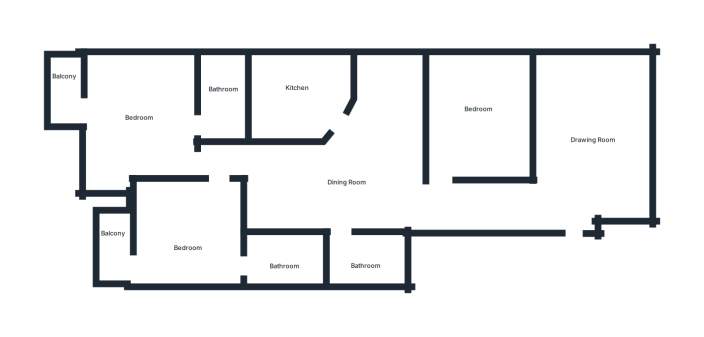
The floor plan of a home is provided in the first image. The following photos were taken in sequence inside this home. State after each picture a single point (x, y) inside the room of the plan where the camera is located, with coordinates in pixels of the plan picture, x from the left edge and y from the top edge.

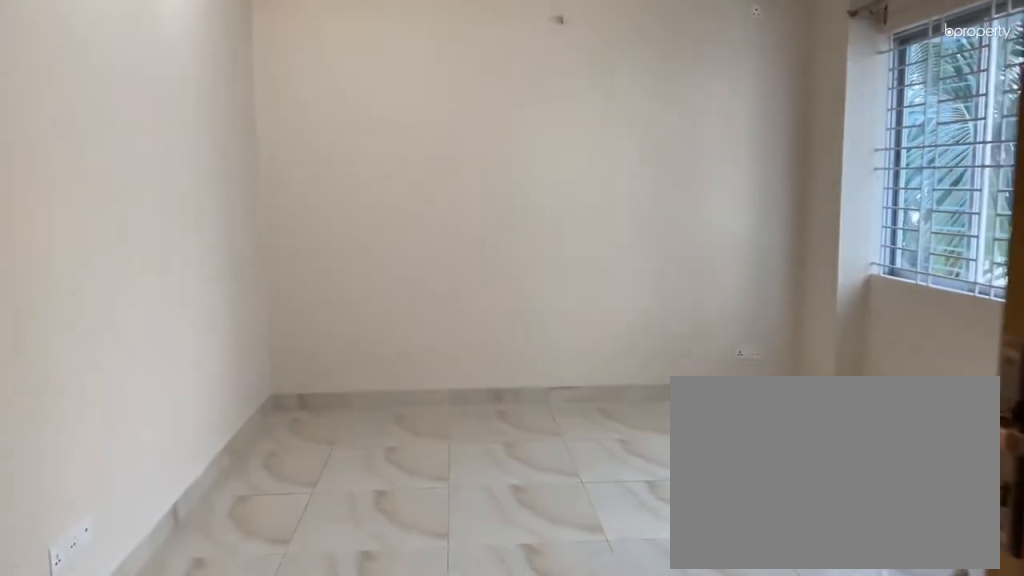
(593, 140)
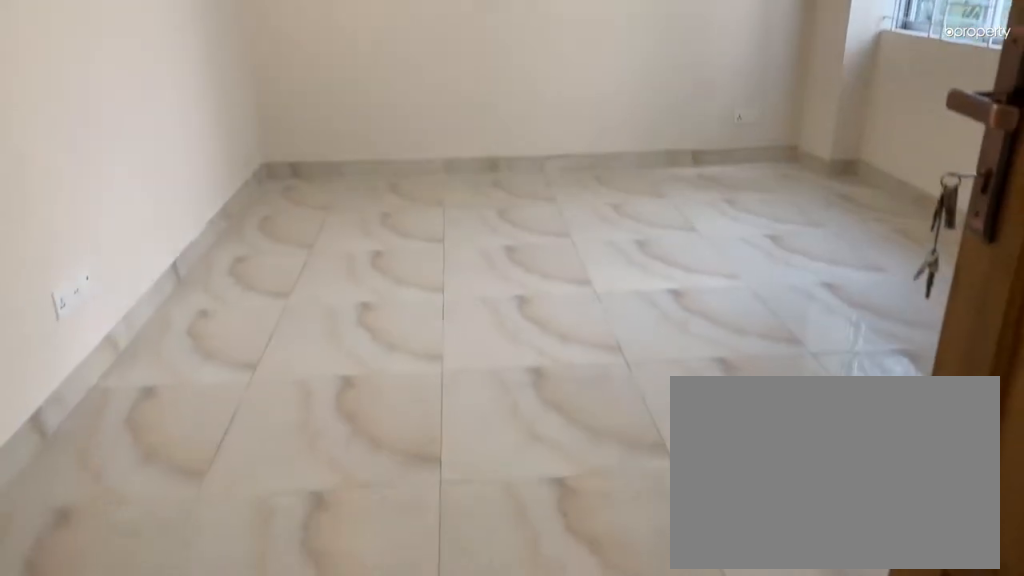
(593, 140)
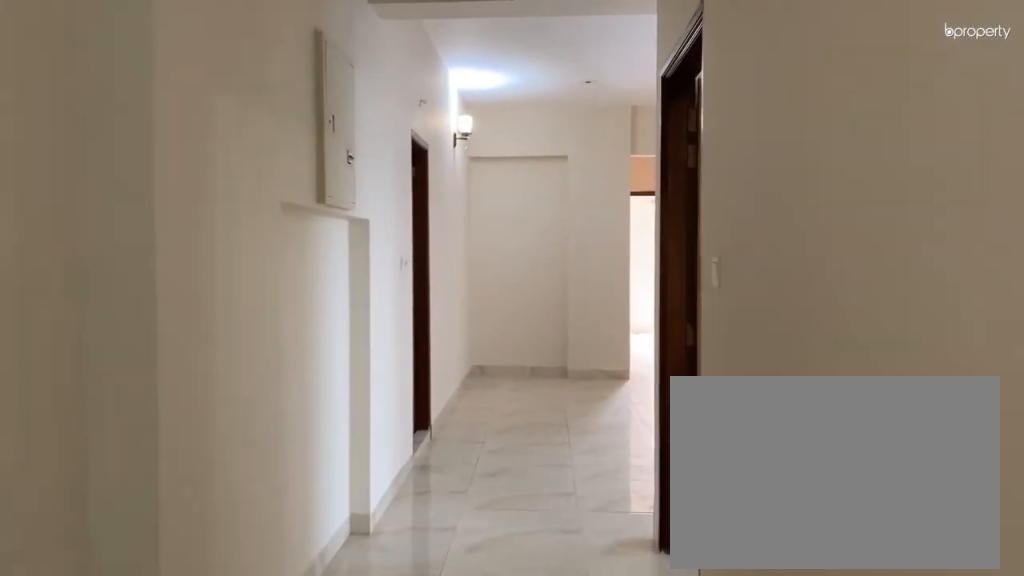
(515, 205)
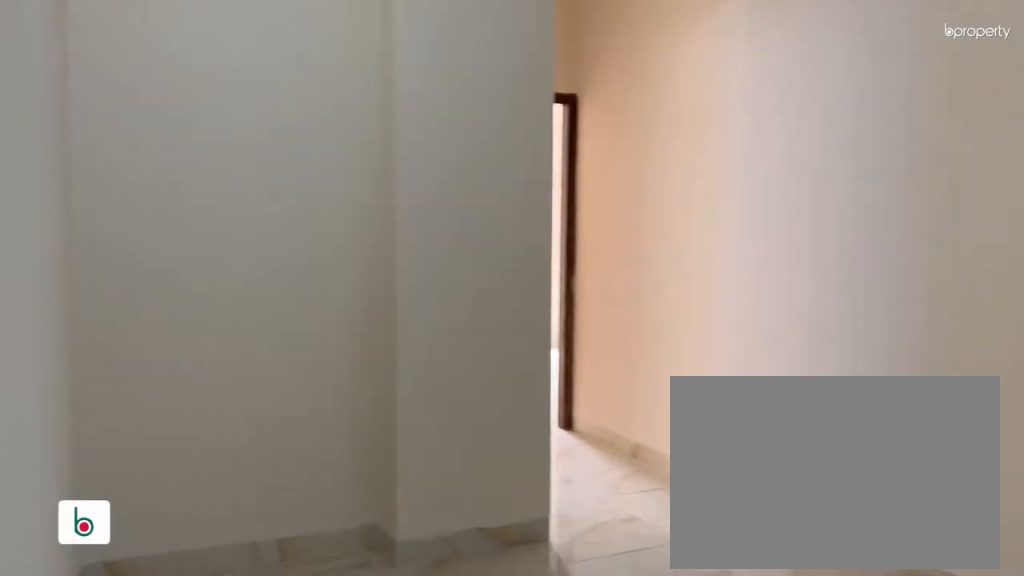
(340, 186)
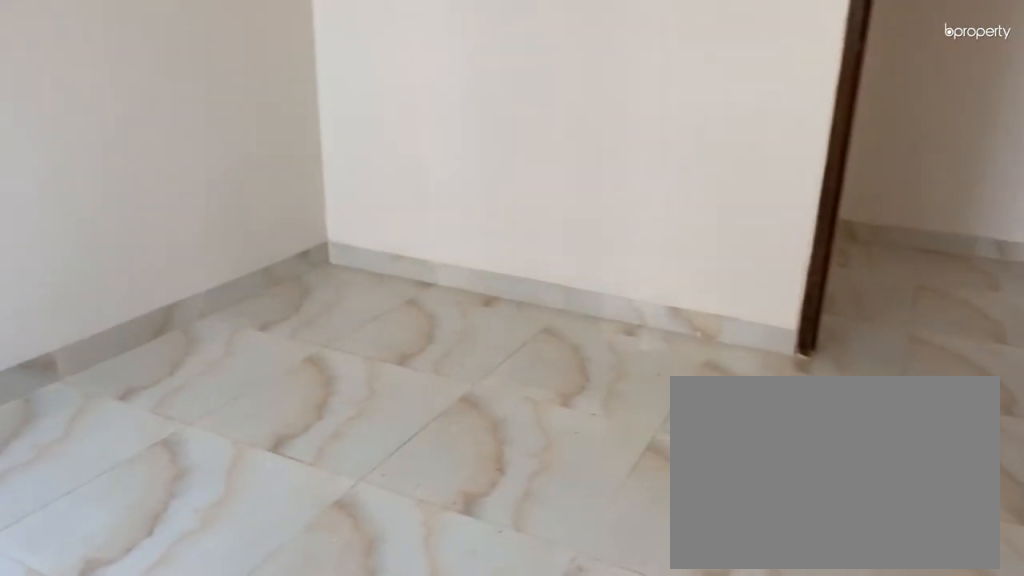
(475, 124)
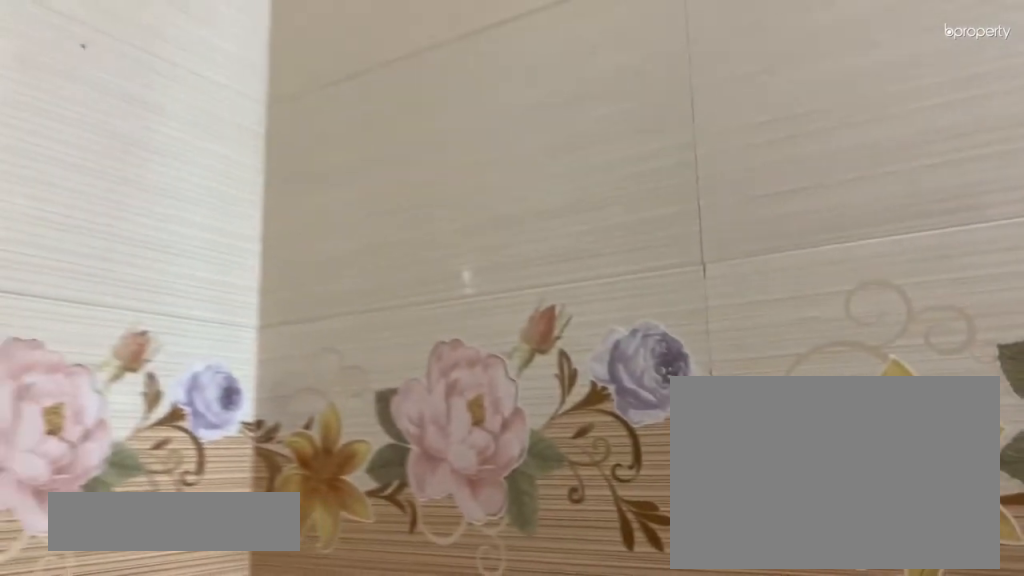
(365, 261)
